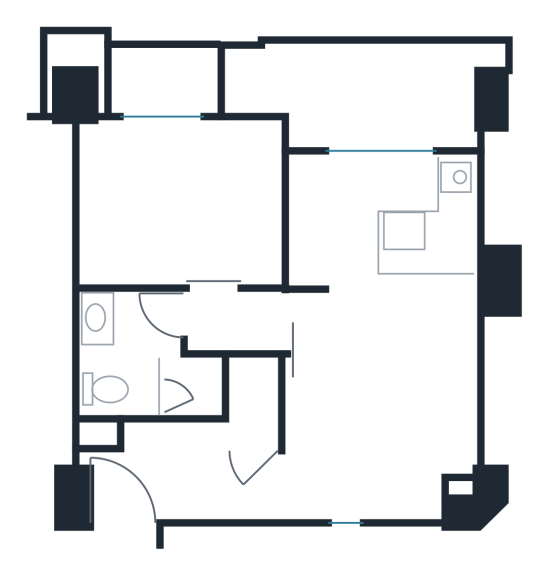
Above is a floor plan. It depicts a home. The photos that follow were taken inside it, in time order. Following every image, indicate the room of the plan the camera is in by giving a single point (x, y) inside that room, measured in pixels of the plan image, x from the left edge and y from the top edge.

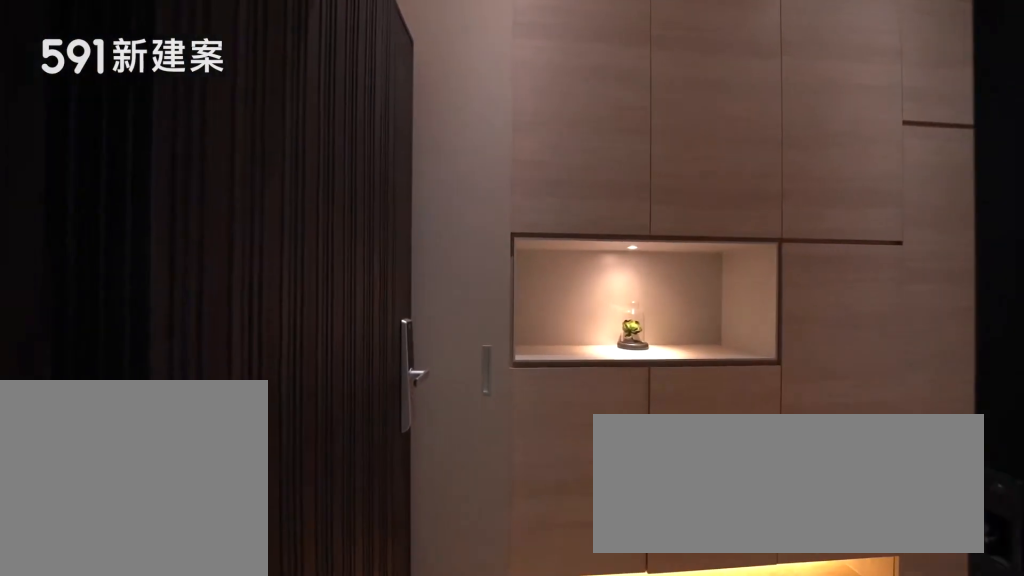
(135, 489)
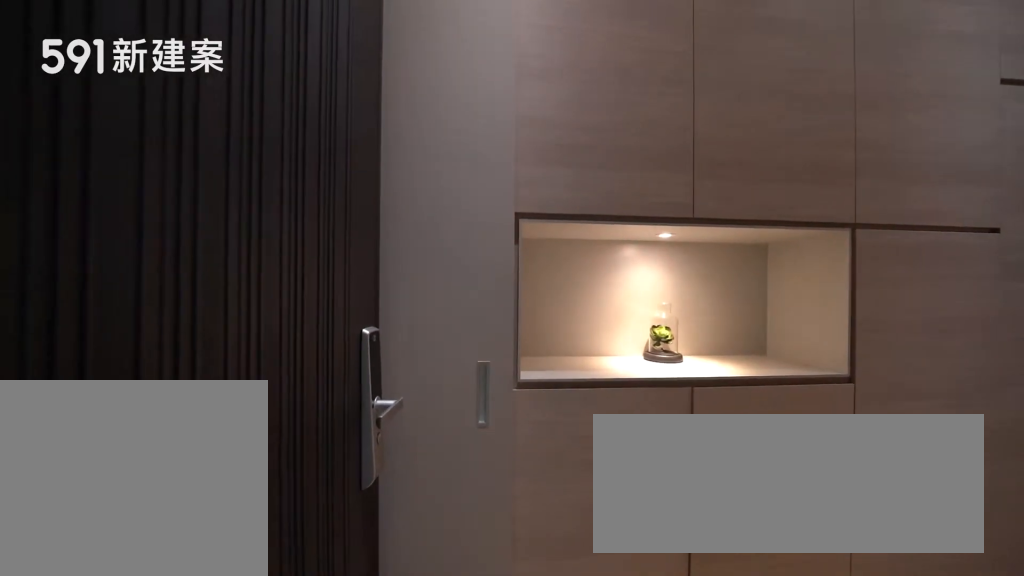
(135, 489)
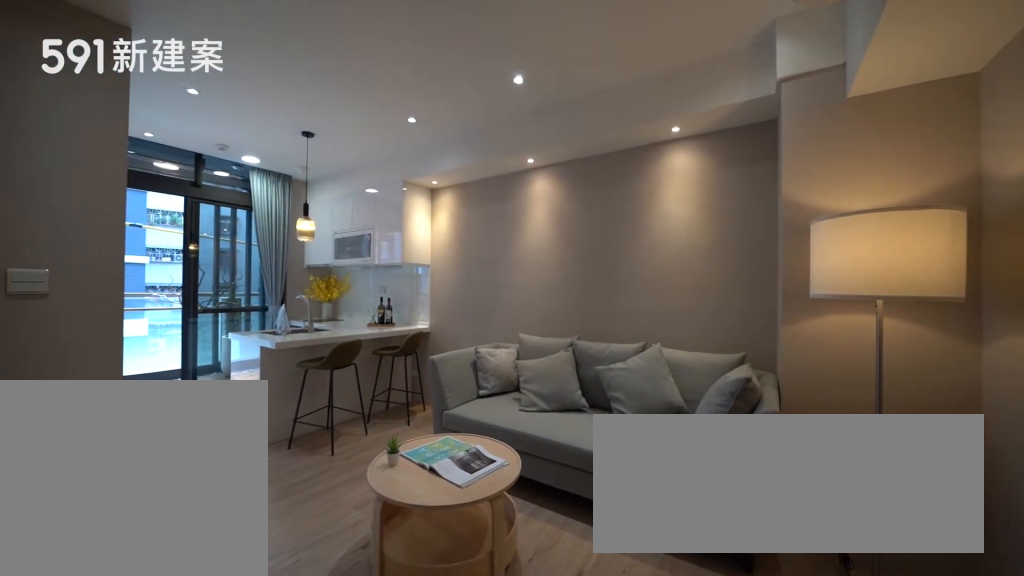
(384, 412)
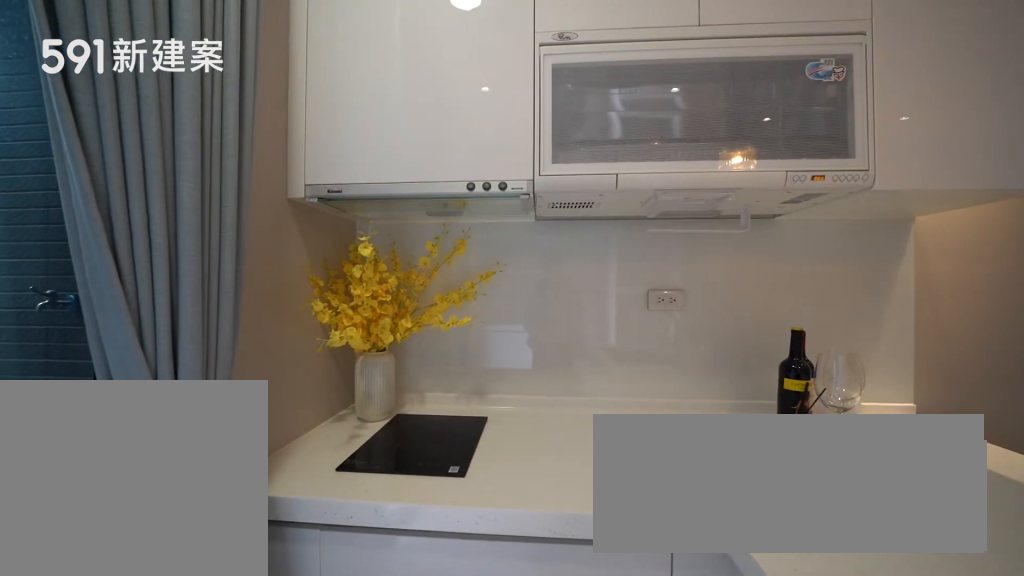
(383, 223)
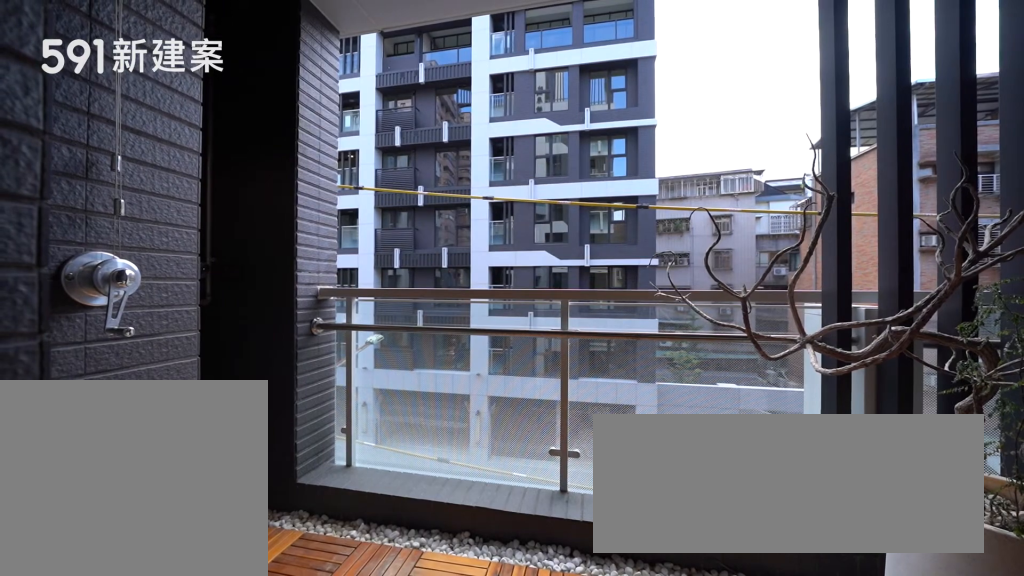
(359, 92)
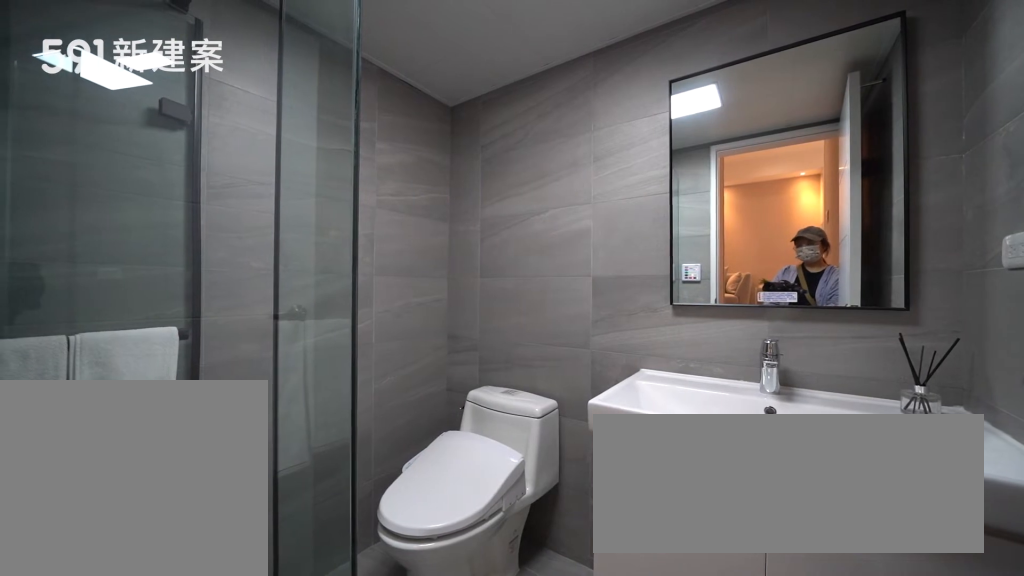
(142, 363)
